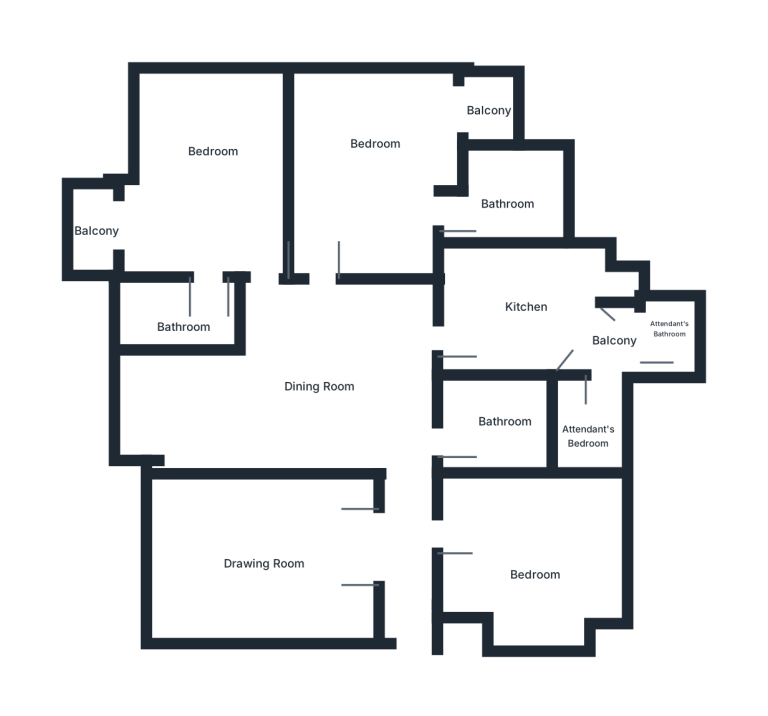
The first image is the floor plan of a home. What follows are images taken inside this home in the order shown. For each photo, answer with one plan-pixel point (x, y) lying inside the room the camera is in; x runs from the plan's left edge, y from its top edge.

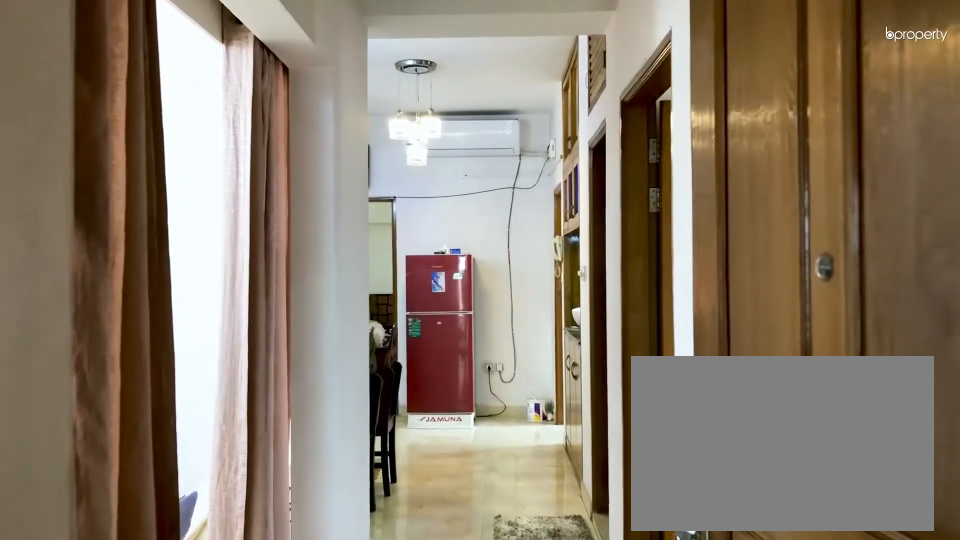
(414, 609)
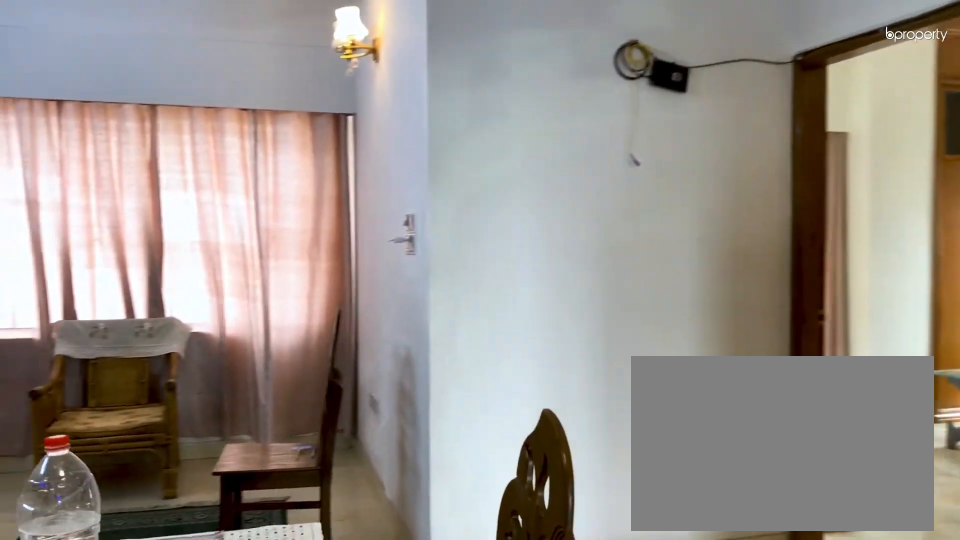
(316, 392)
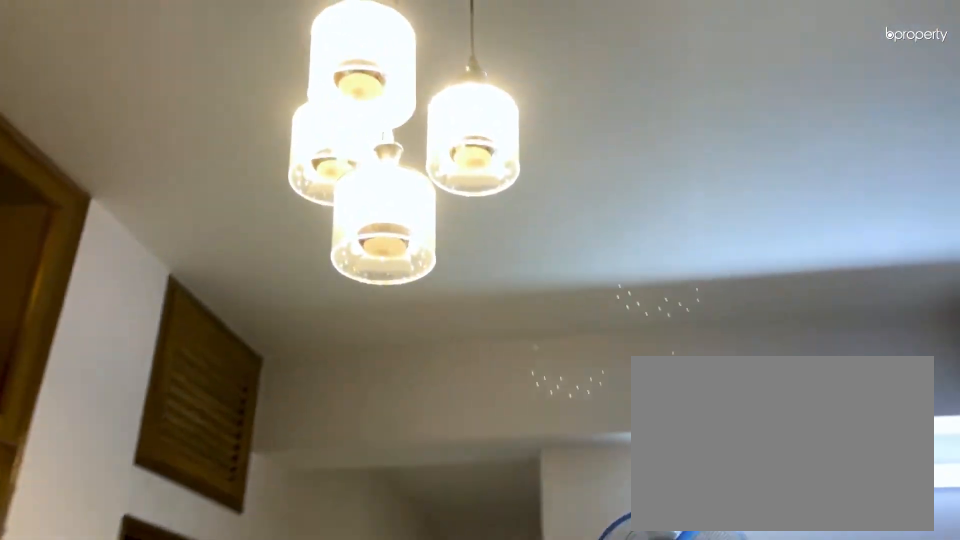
(316, 392)
